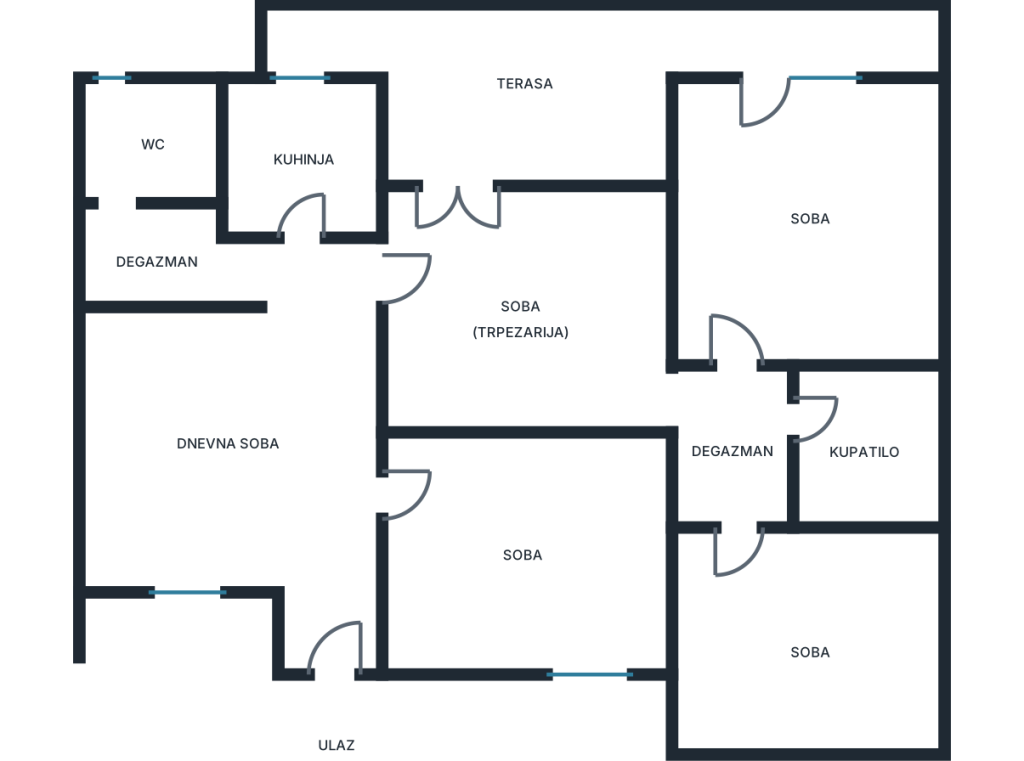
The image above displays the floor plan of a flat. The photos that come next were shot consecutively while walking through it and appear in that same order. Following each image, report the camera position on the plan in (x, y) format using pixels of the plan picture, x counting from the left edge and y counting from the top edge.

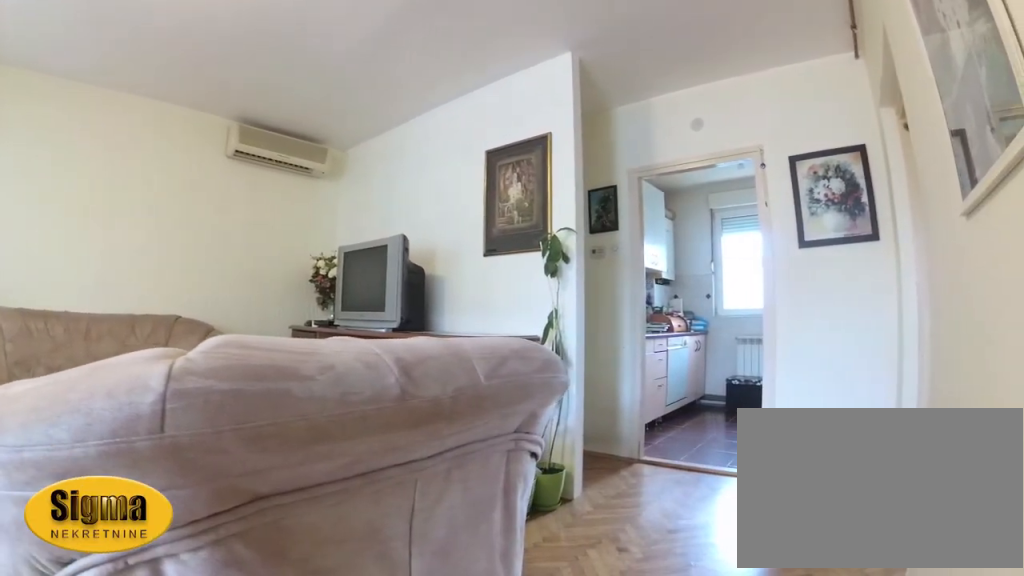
(347, 532)
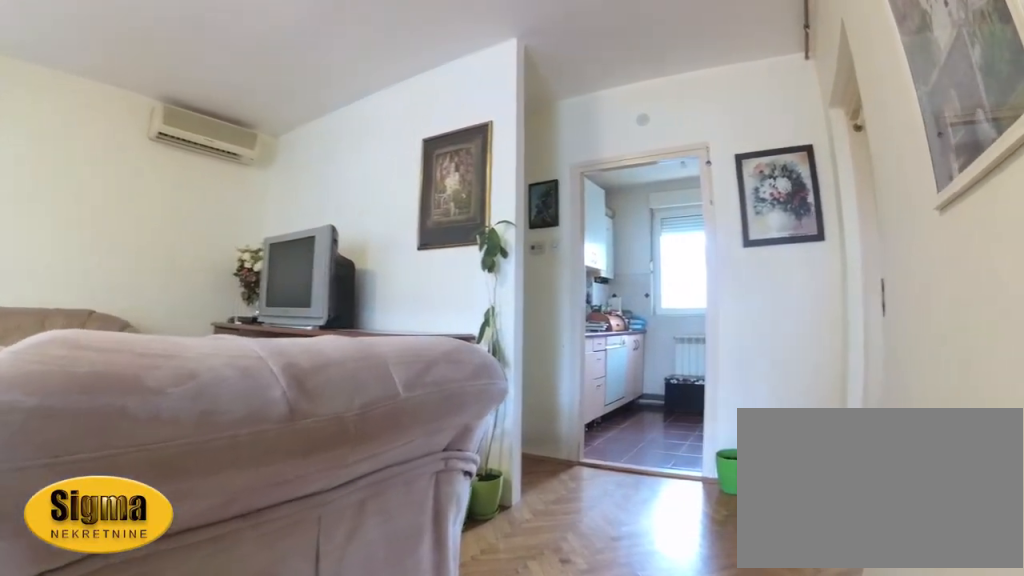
(342, 501)
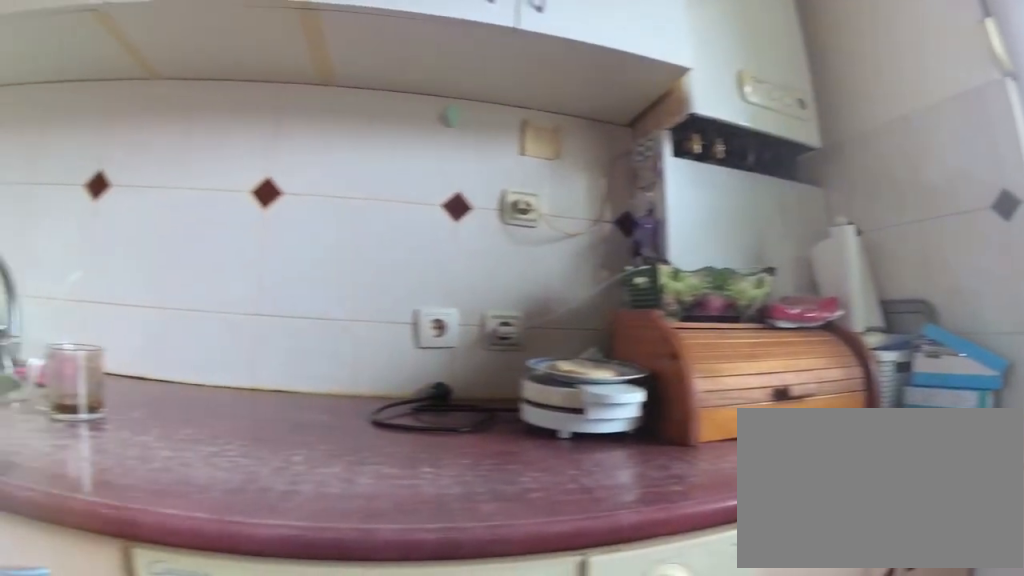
(326, 130)
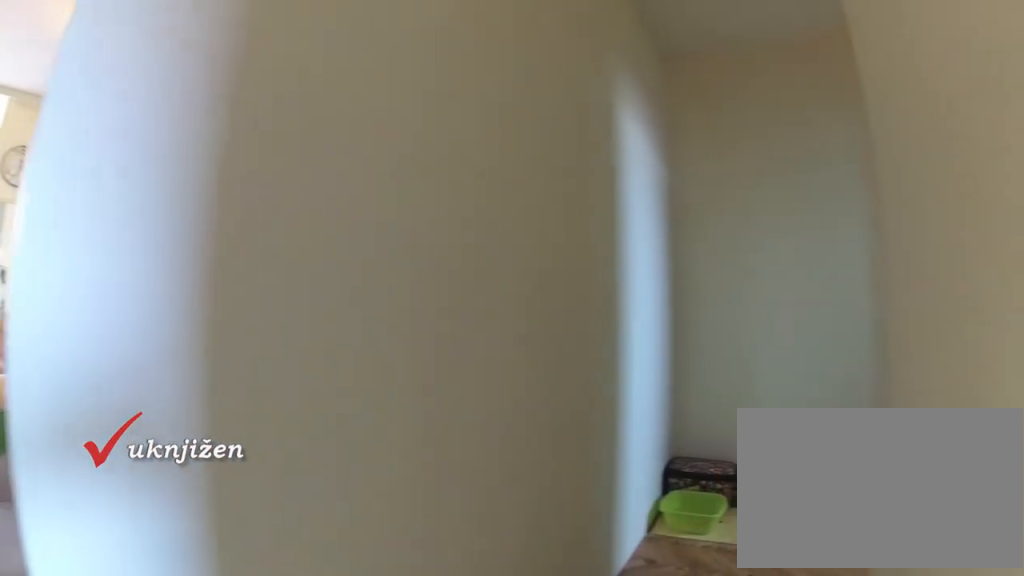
(317, 269)
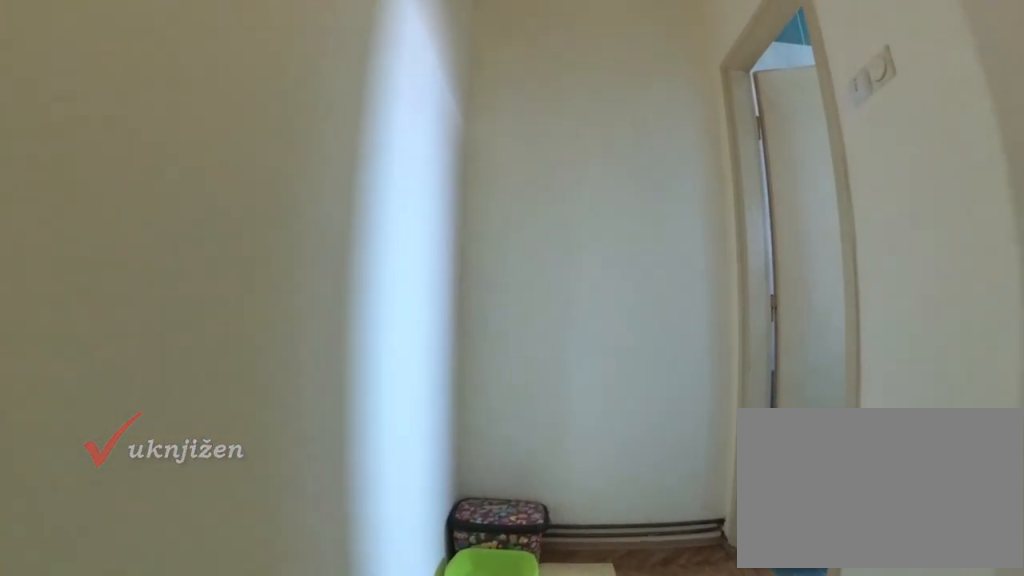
(261, 282)
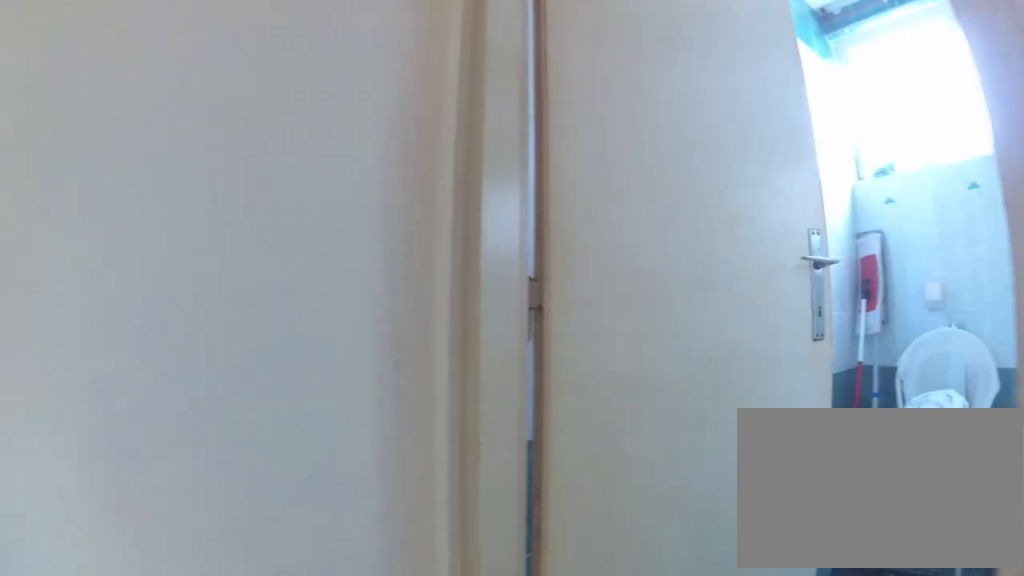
(190, 271)
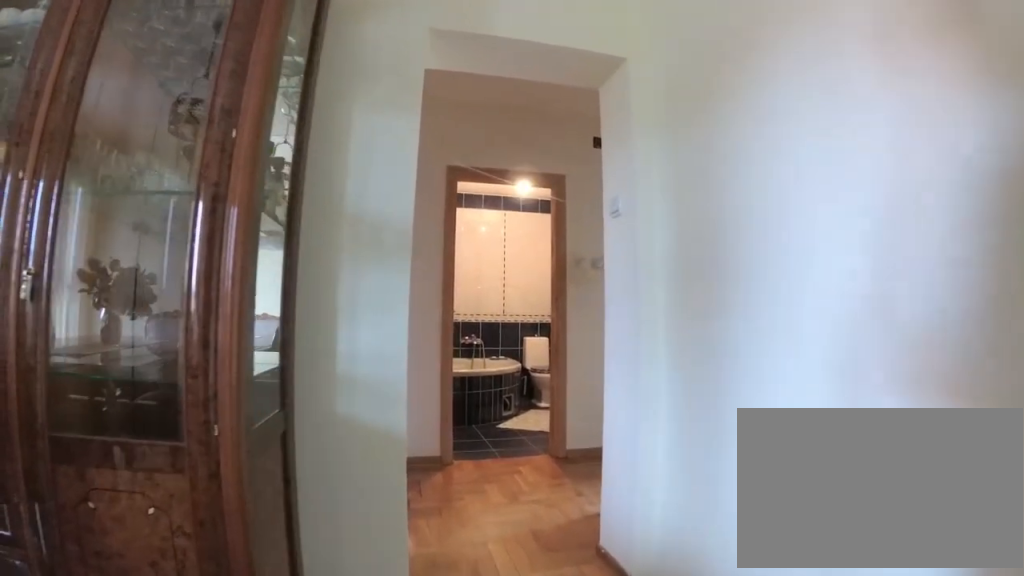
(510, 353)
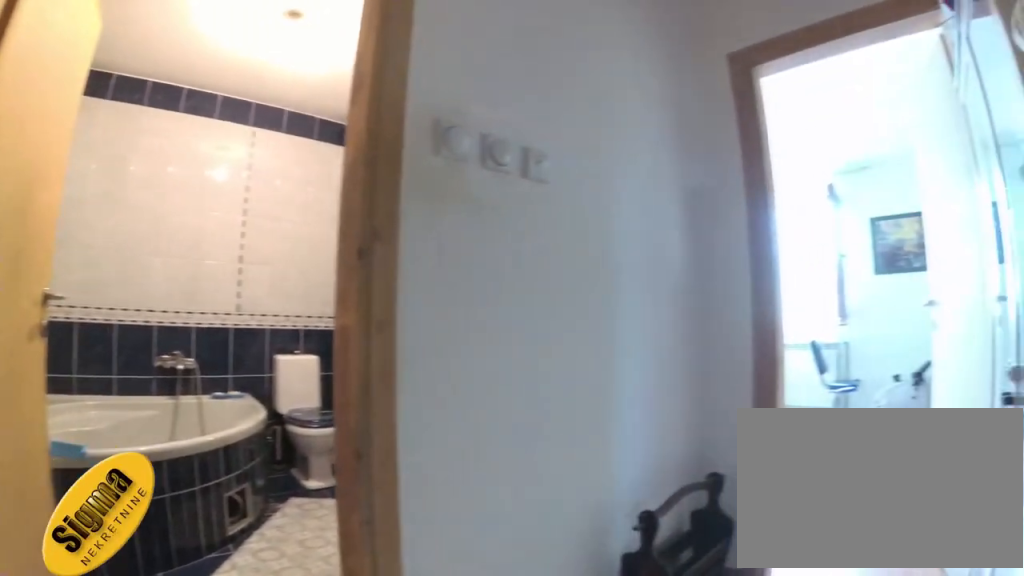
(698, 396)
